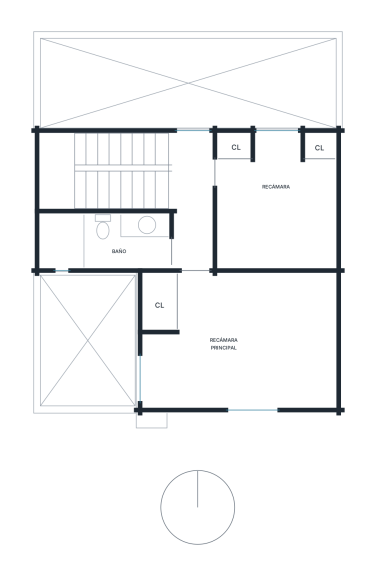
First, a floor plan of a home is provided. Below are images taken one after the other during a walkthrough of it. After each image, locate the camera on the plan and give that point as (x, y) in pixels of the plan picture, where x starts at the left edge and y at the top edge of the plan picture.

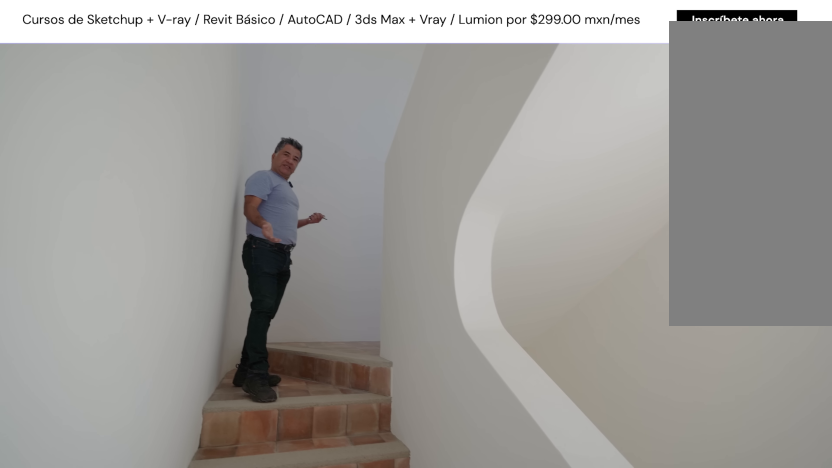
(184, 187)
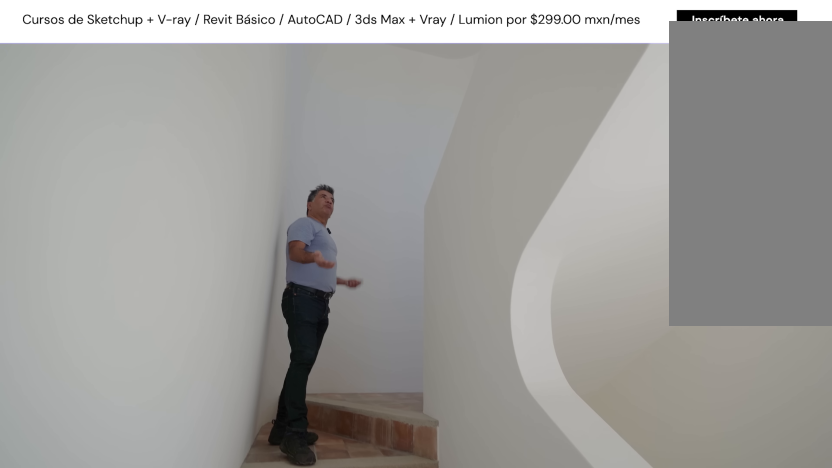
(184, 188)
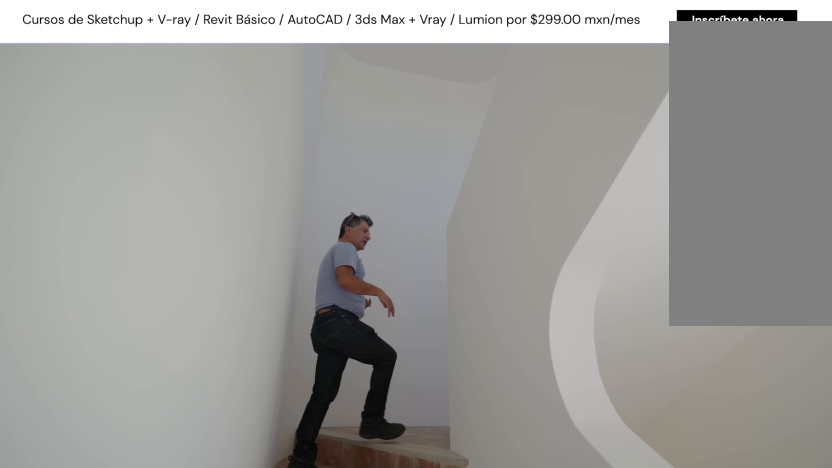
(184, 188)
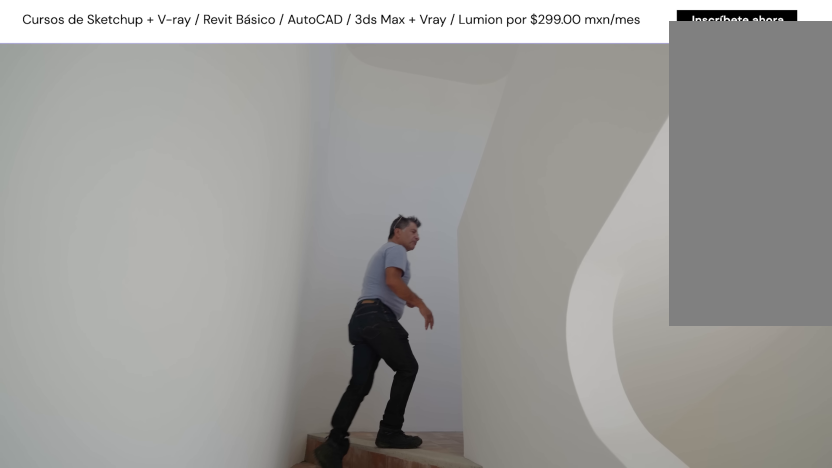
(180, 186)
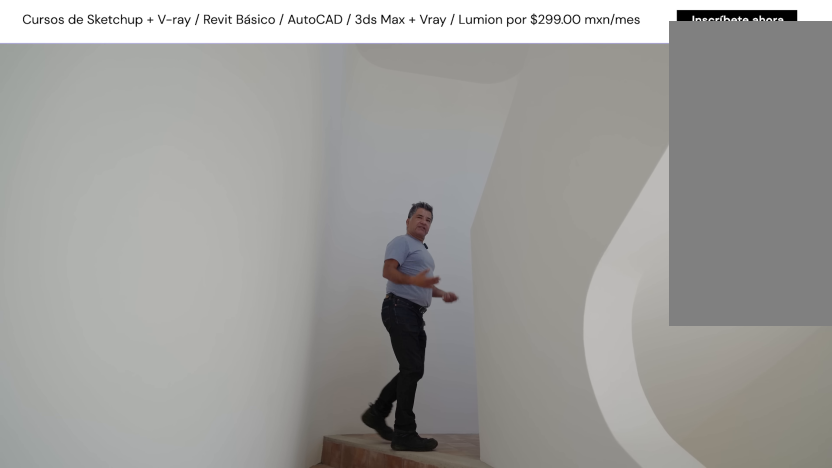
(180, 186)
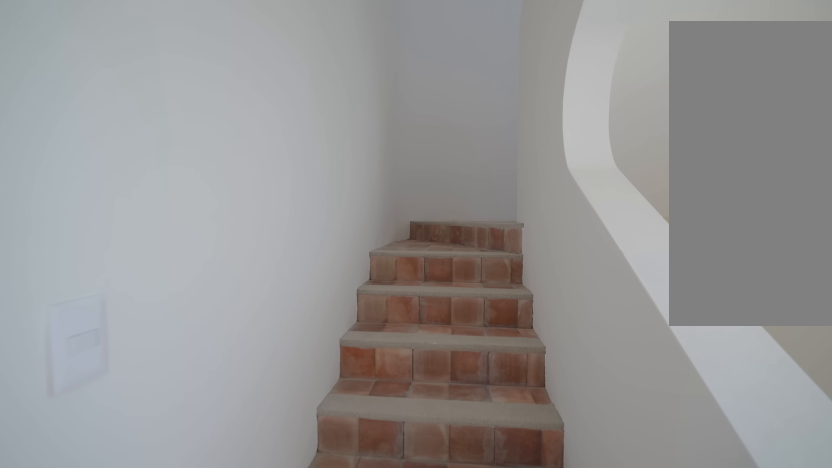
(162, 189)
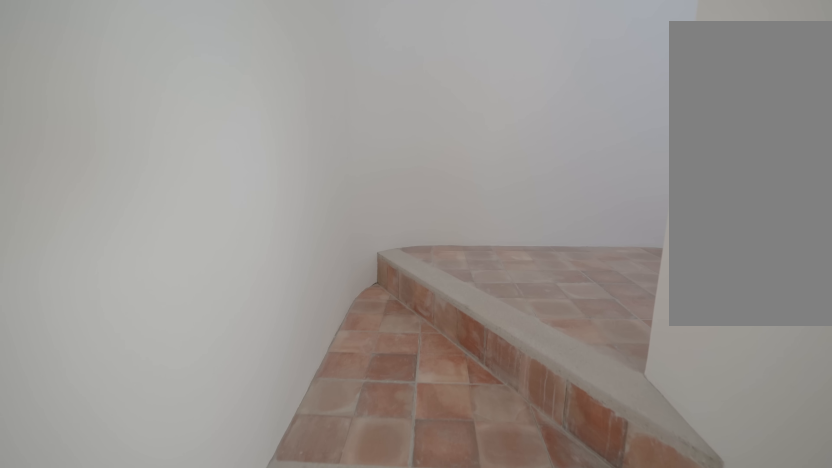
(162, 190)
